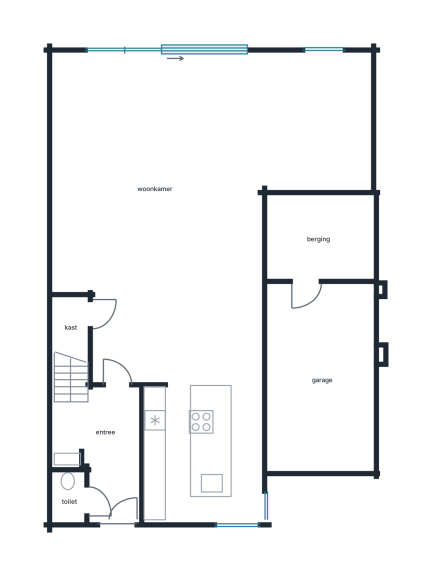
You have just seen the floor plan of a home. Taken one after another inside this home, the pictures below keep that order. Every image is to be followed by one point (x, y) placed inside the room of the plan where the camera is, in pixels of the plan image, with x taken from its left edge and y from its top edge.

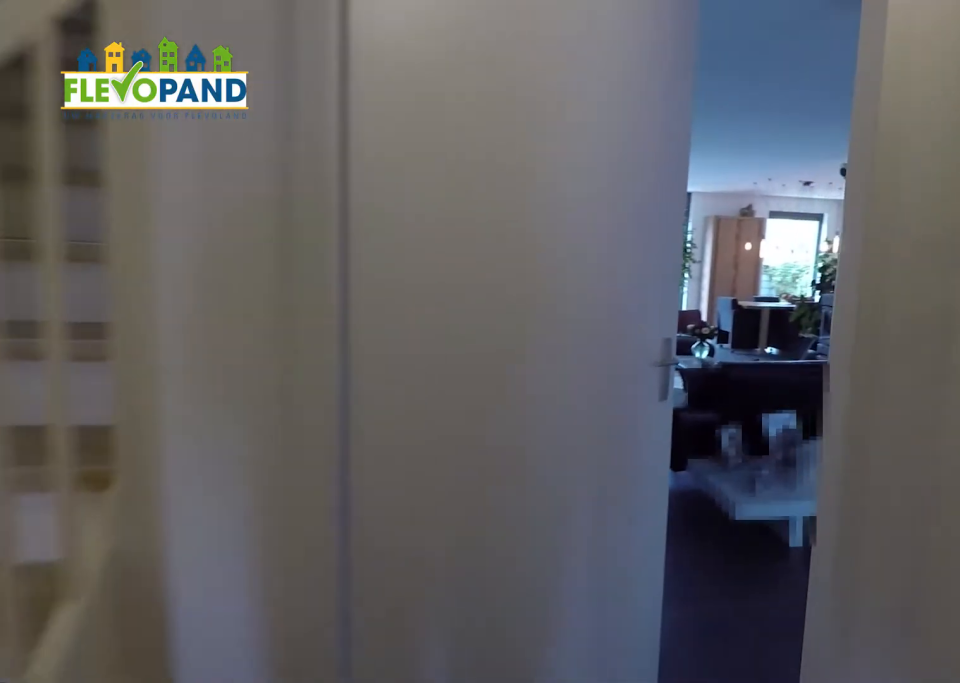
(106, 447)
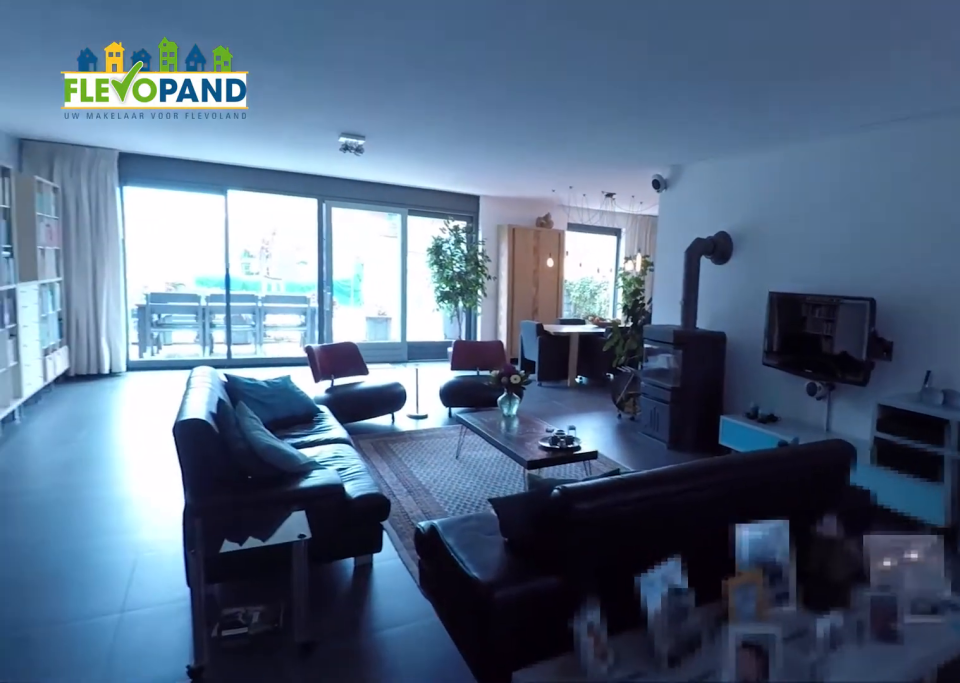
(190, 175)
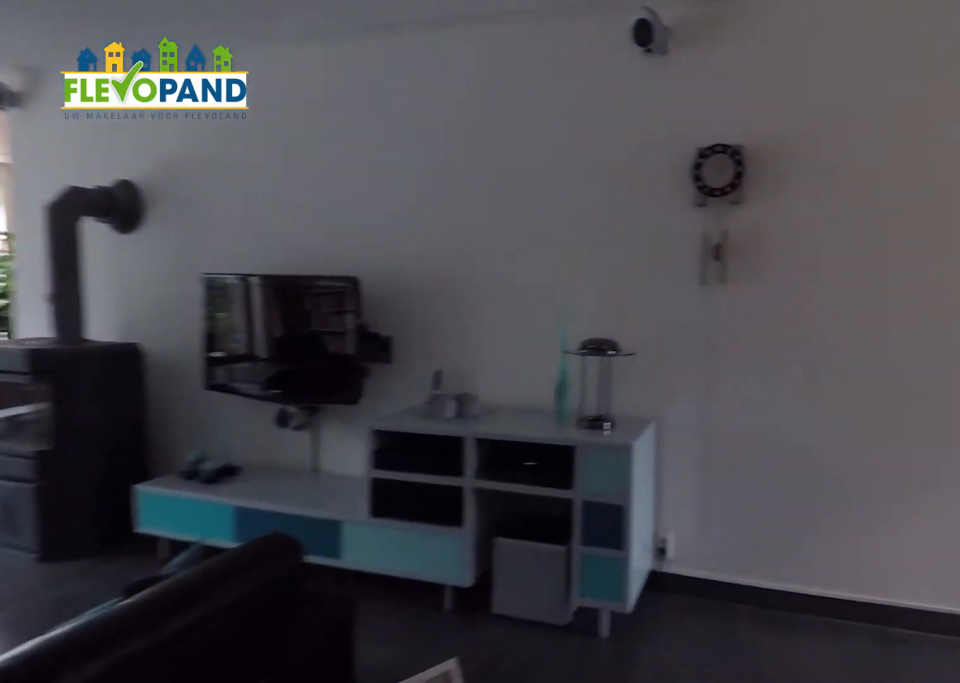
(190, 175)
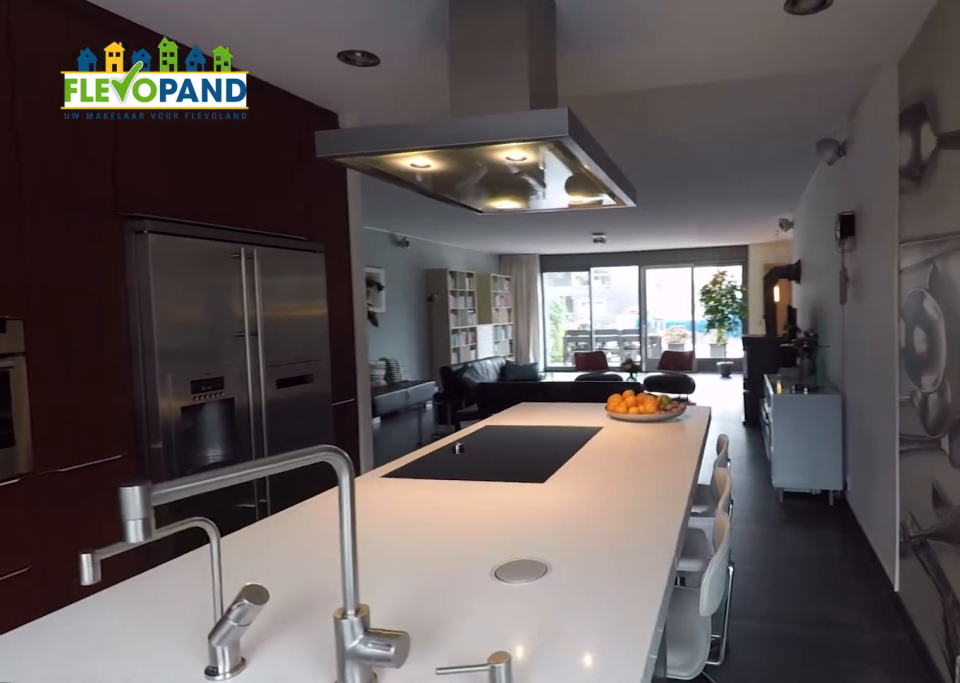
(202, 452)
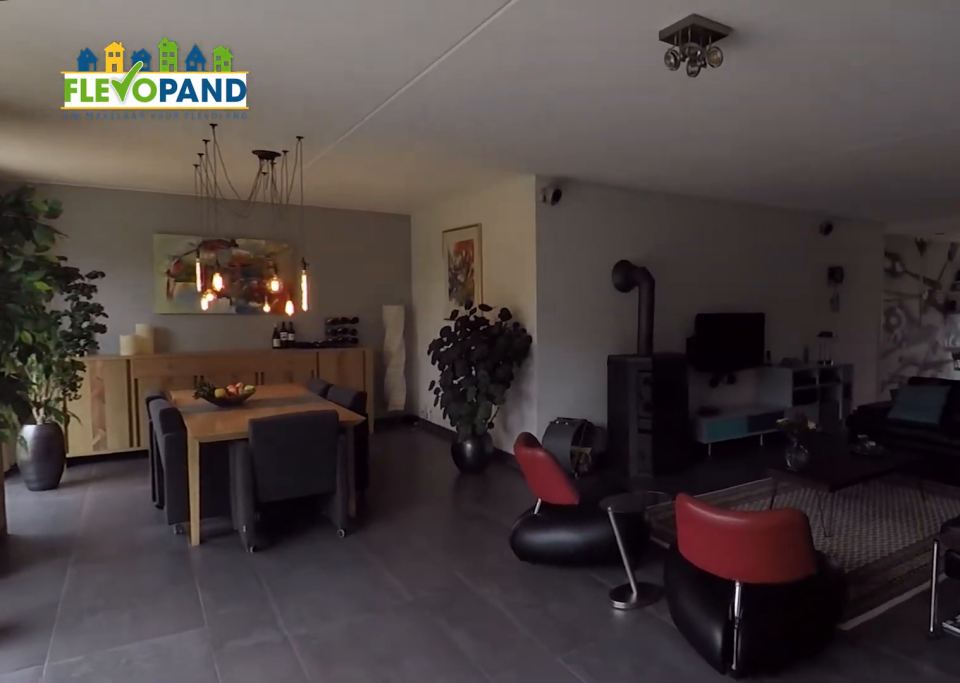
(190, 175)
